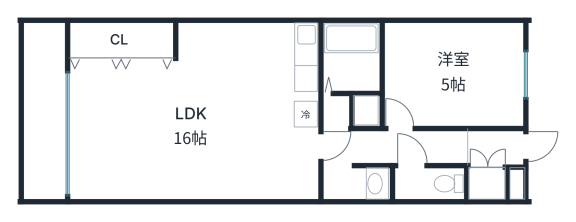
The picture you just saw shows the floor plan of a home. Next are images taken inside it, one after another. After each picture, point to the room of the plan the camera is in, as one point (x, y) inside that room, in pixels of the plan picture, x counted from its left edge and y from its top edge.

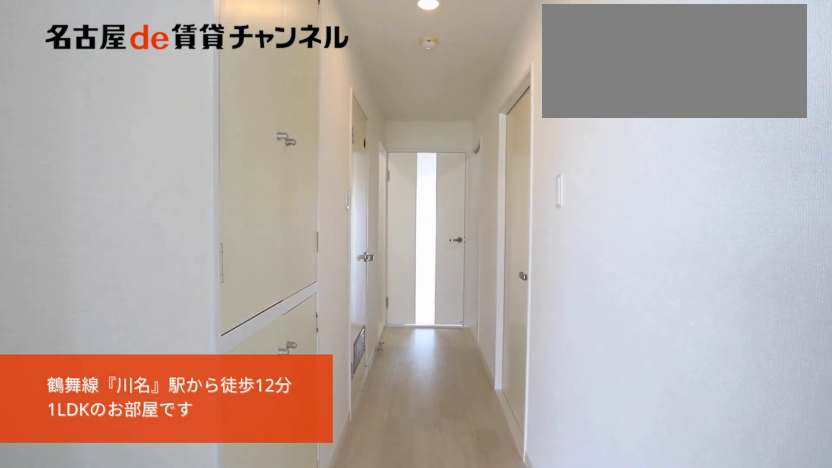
(497, 149)
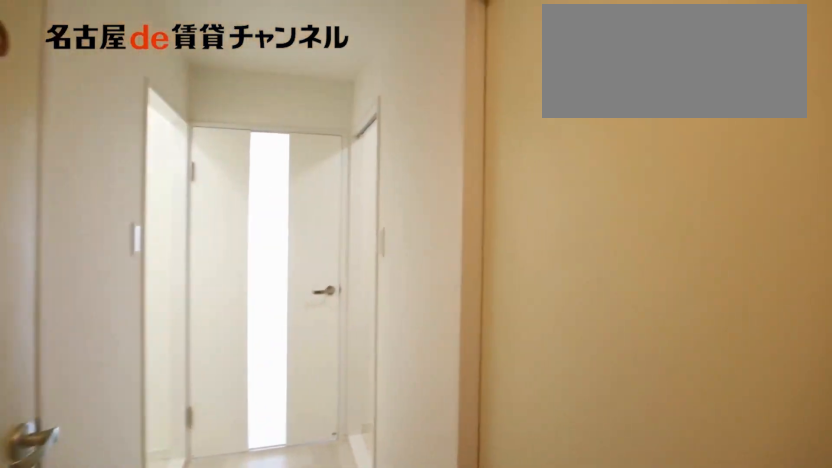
(497, 149)
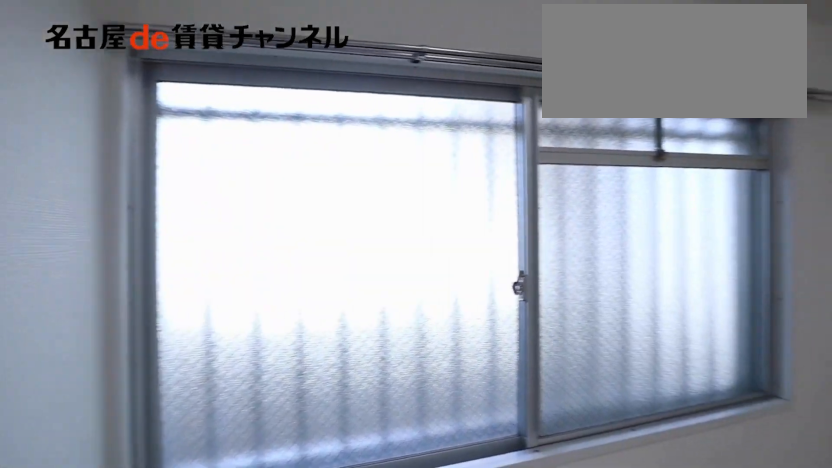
(454, 76)
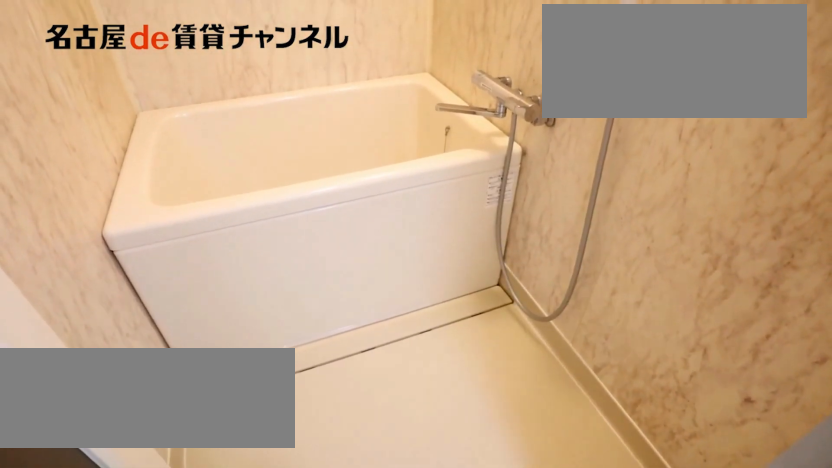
(351, 56)
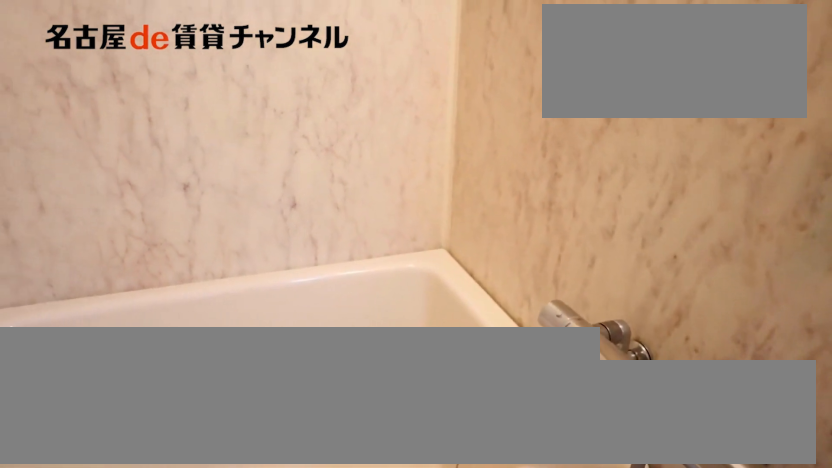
(351, 56)
